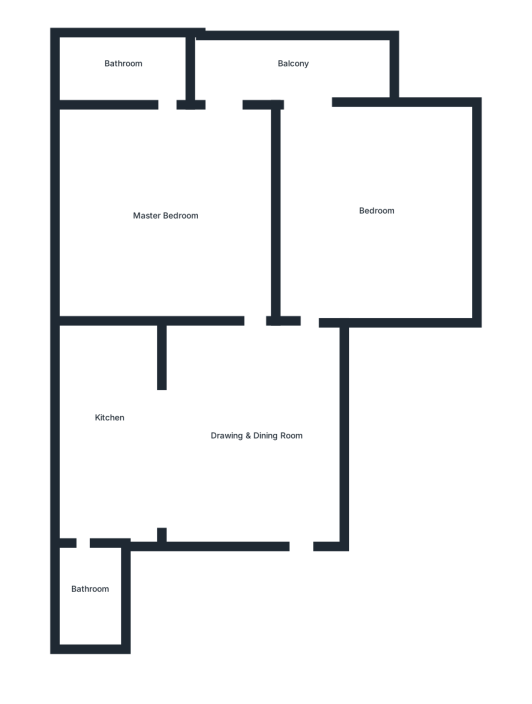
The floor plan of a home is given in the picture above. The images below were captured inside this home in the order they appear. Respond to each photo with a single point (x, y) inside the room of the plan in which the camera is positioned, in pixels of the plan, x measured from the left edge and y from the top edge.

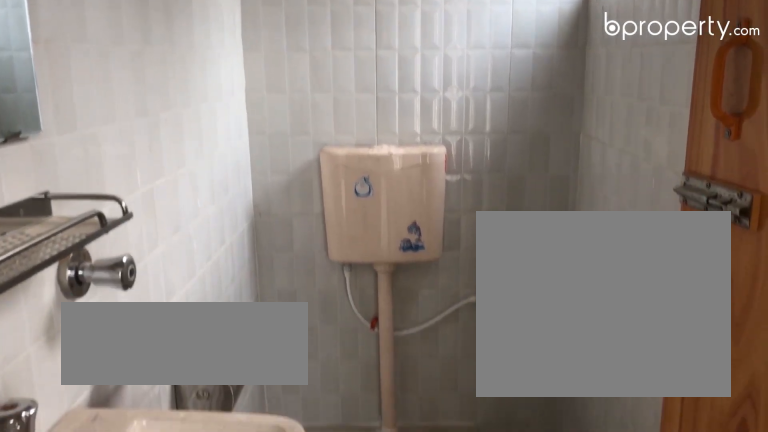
(87, 577)
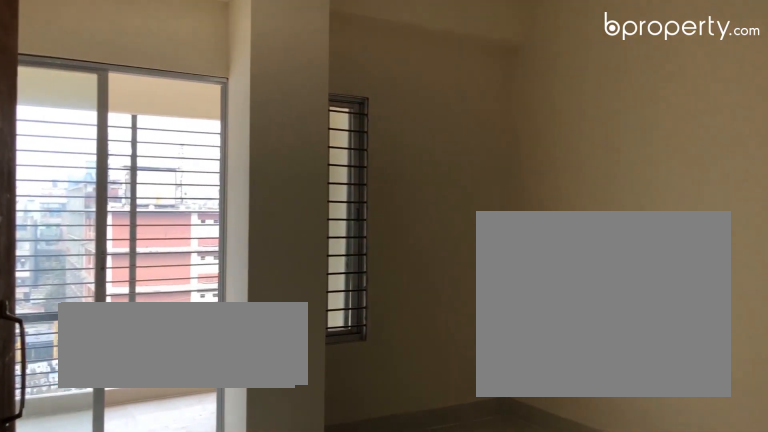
(375, 209)
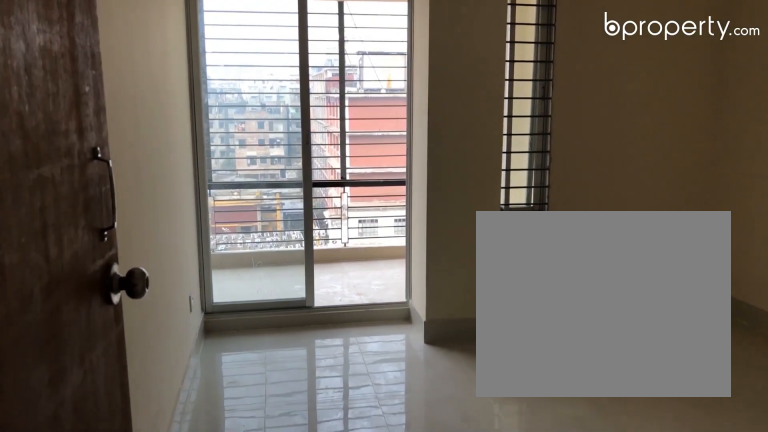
(375, 209)
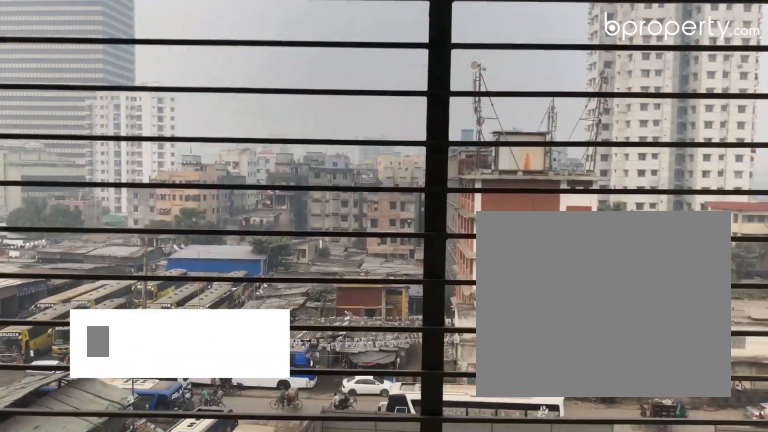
(293, 73)
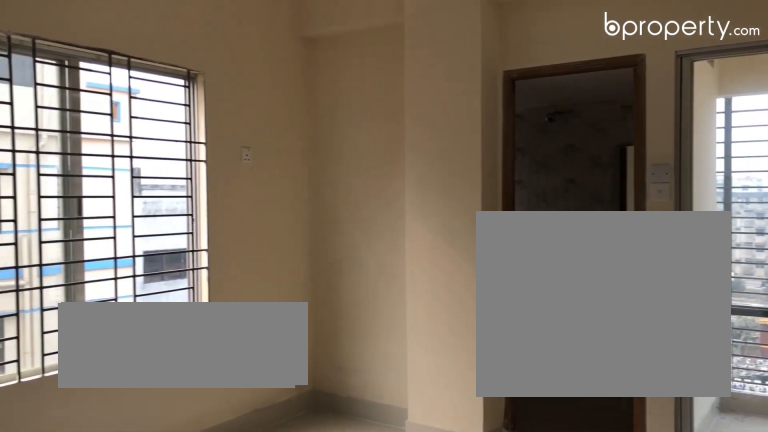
(166, 213)
